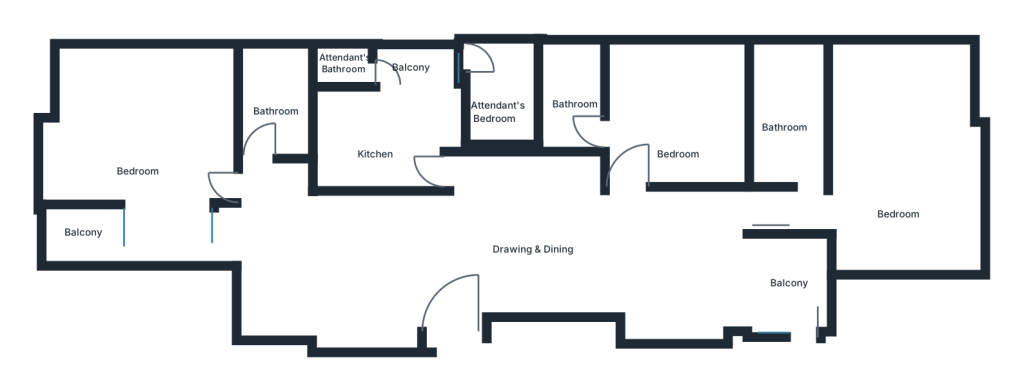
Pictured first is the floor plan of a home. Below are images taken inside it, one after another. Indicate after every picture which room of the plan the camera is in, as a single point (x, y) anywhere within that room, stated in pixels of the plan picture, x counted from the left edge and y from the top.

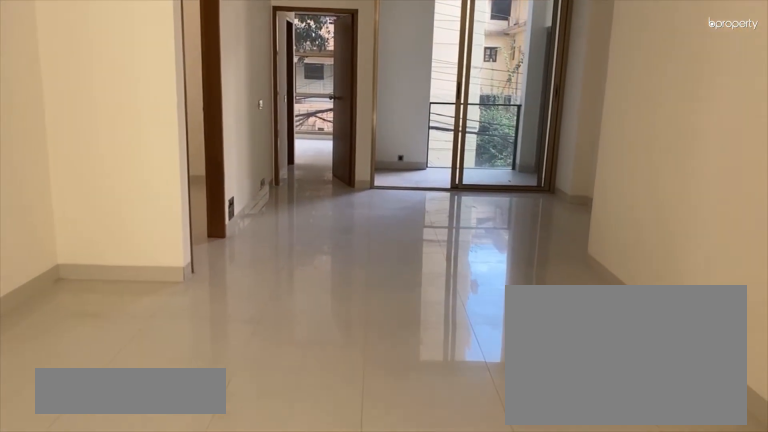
(421, 250)
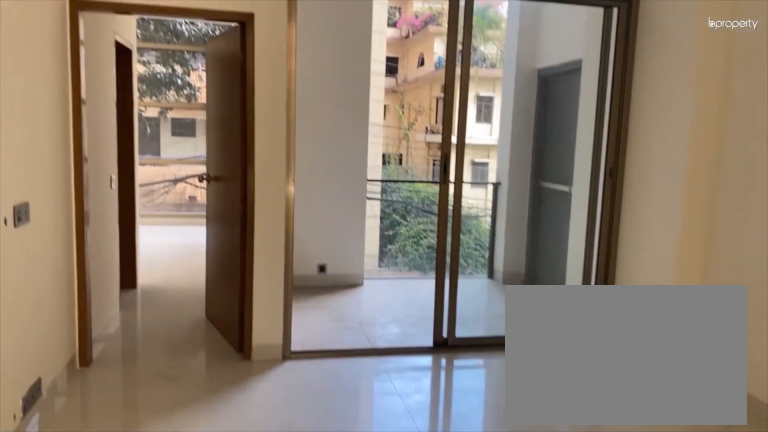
(612, 248)
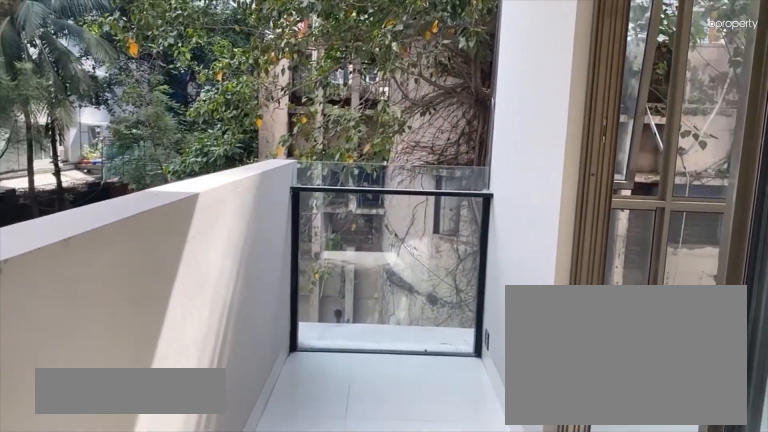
(96, 240)
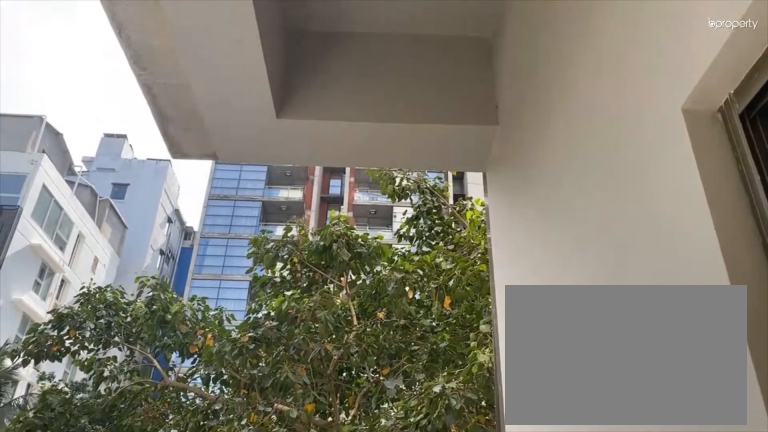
(96, 240)
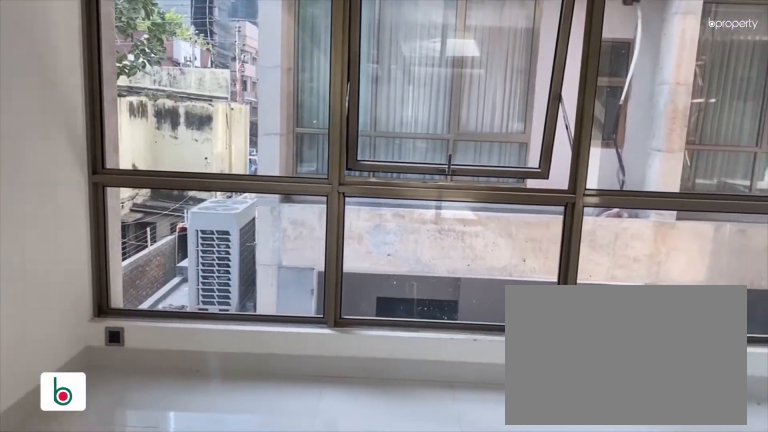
(137, 141)
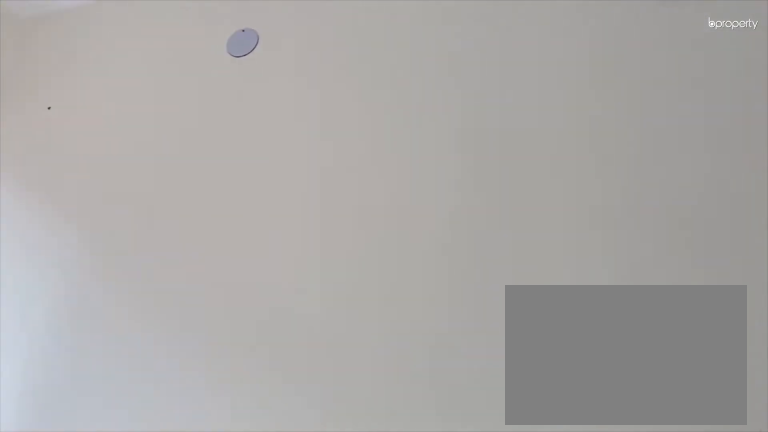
(137, 141)
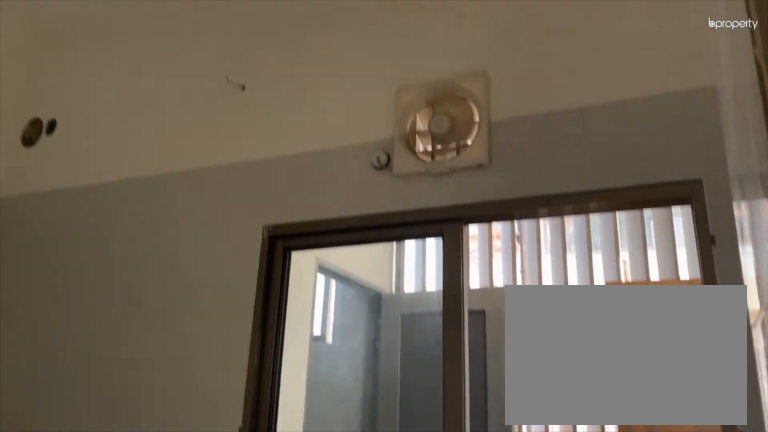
(378, 129)
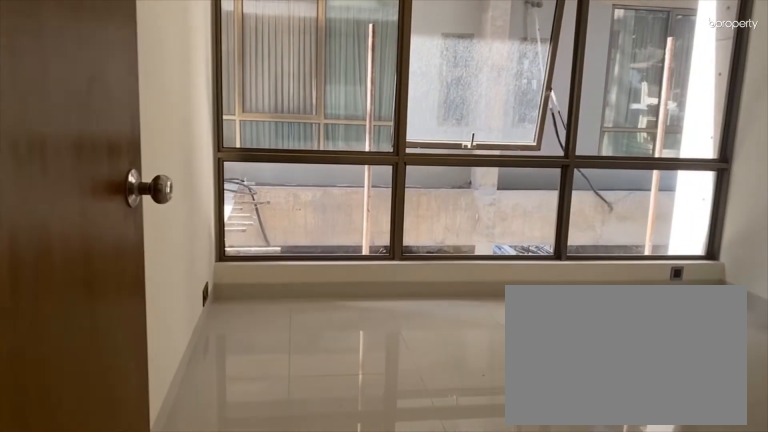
(623, 191)
